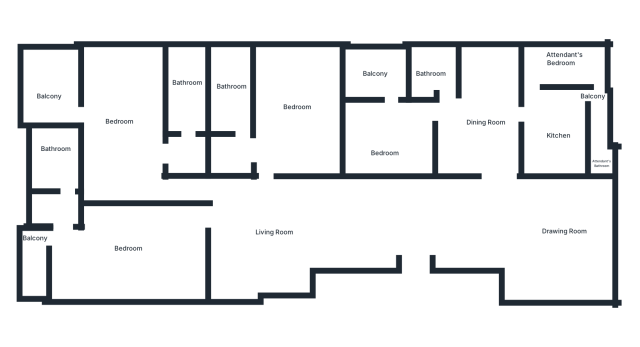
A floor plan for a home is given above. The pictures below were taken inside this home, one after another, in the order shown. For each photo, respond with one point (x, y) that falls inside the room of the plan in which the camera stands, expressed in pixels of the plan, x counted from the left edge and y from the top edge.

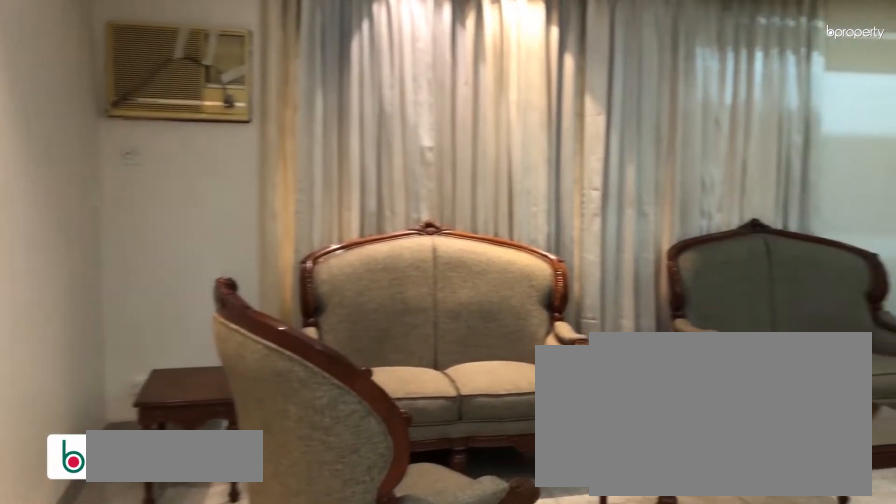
(551, 238)
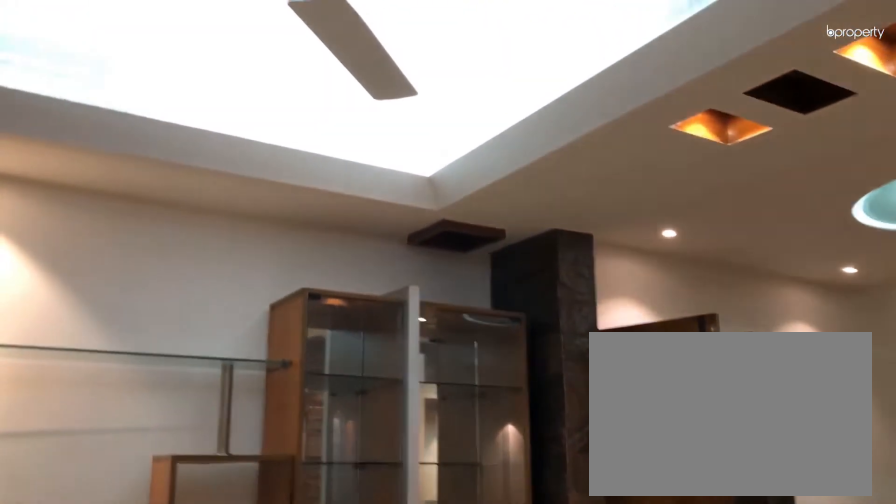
(547, 235)
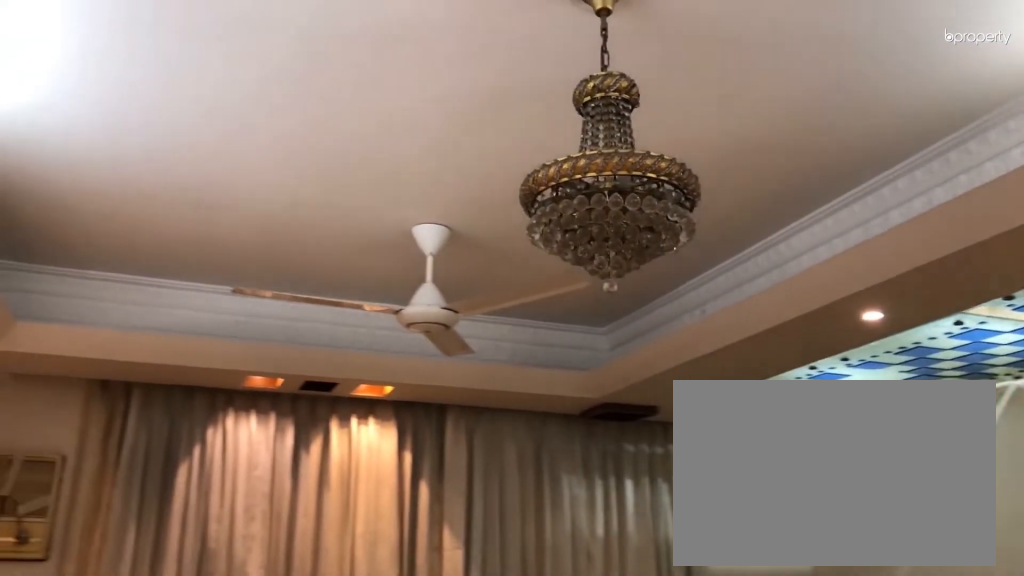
(542, 230)
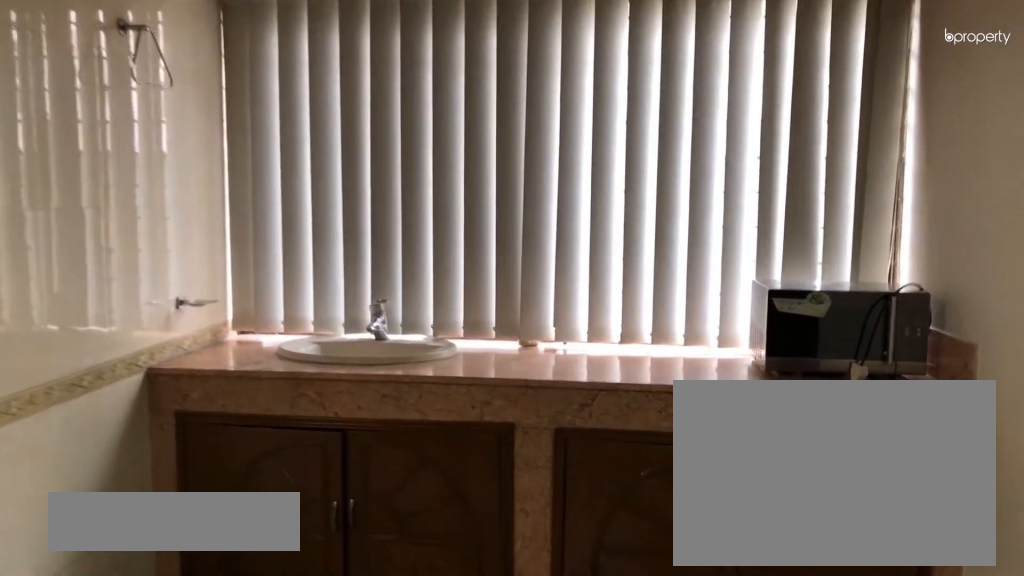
(484, 124)
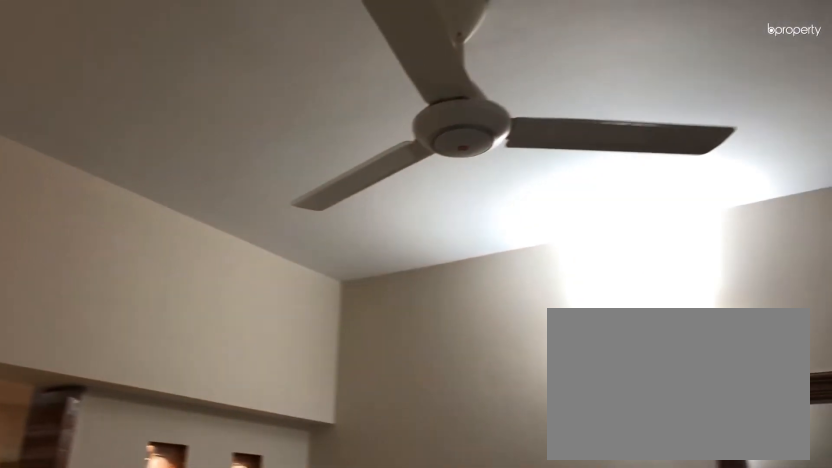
(489, 116)
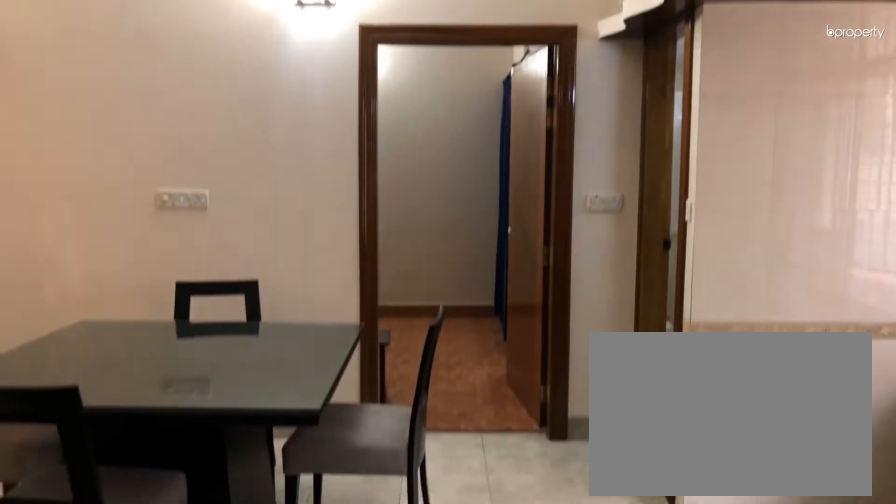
(489, 116)
